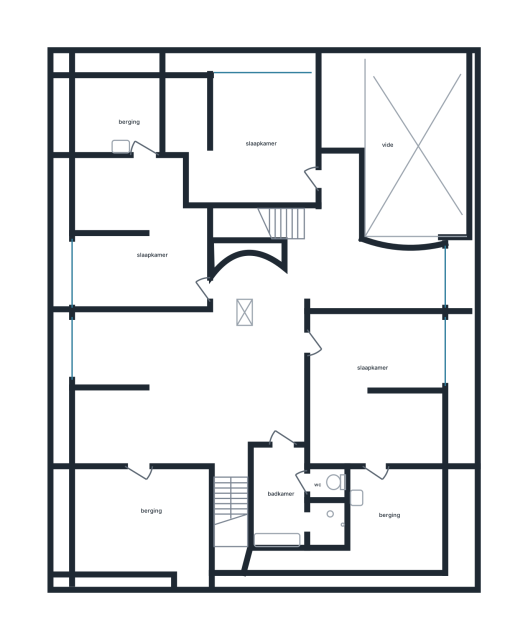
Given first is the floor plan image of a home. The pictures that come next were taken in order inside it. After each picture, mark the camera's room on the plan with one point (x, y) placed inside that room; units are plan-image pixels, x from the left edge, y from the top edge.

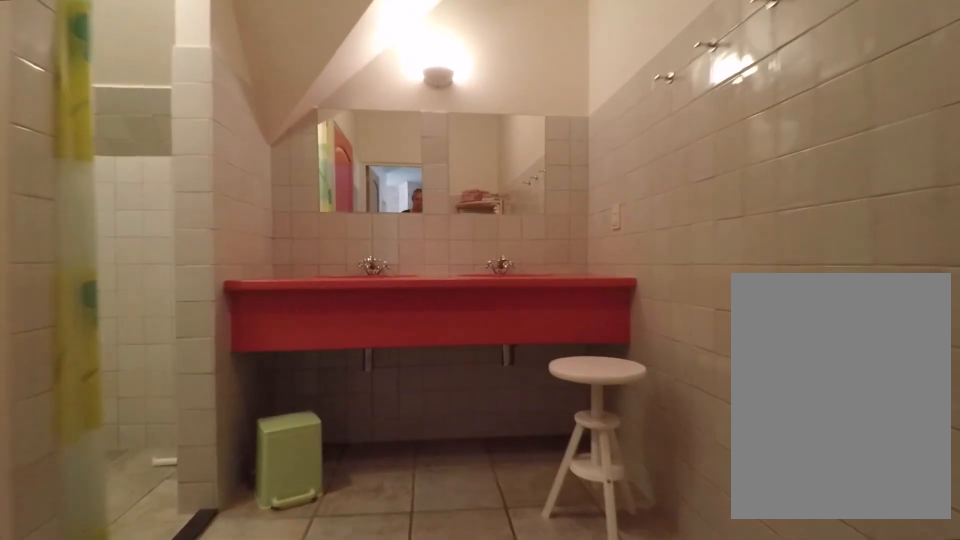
(291, 503)
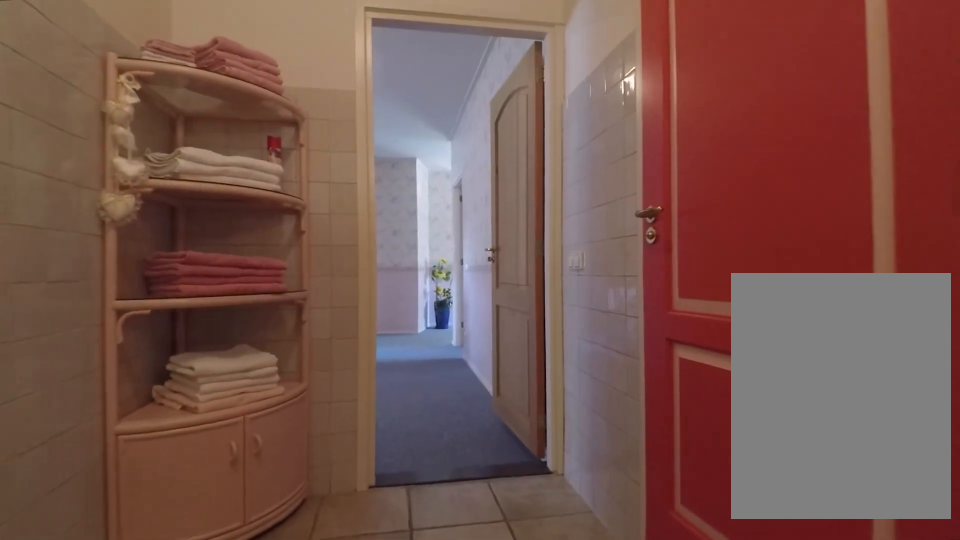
(291, 503)
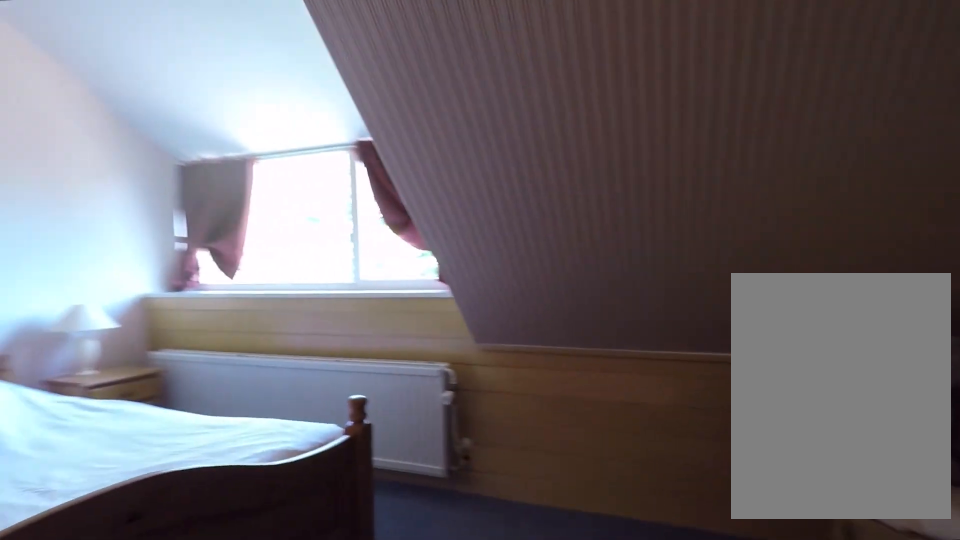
(370, 384)
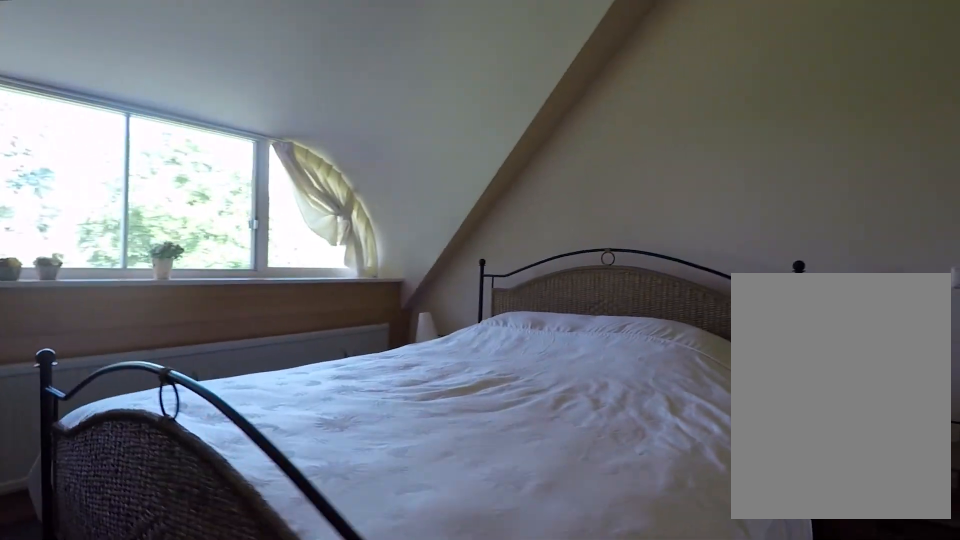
(247, 140)
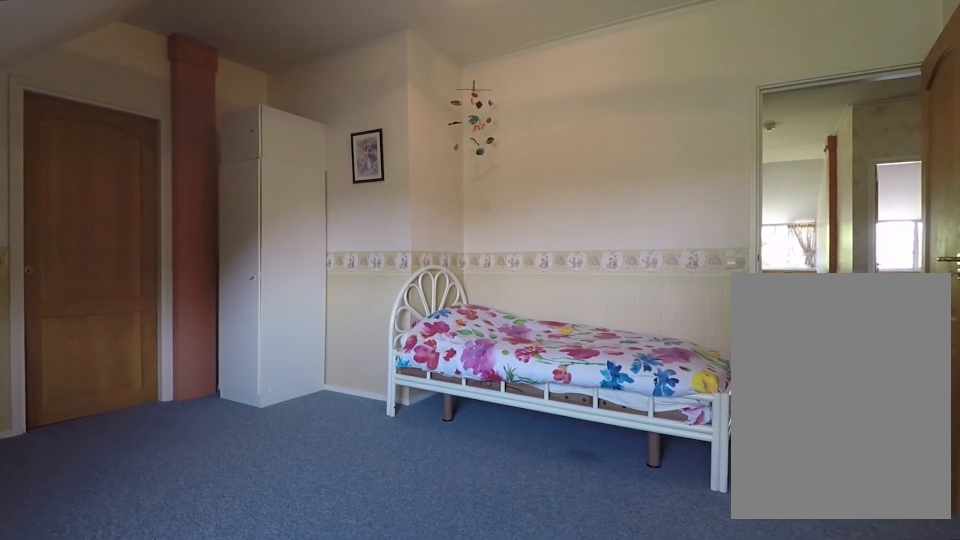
(142, 240)
